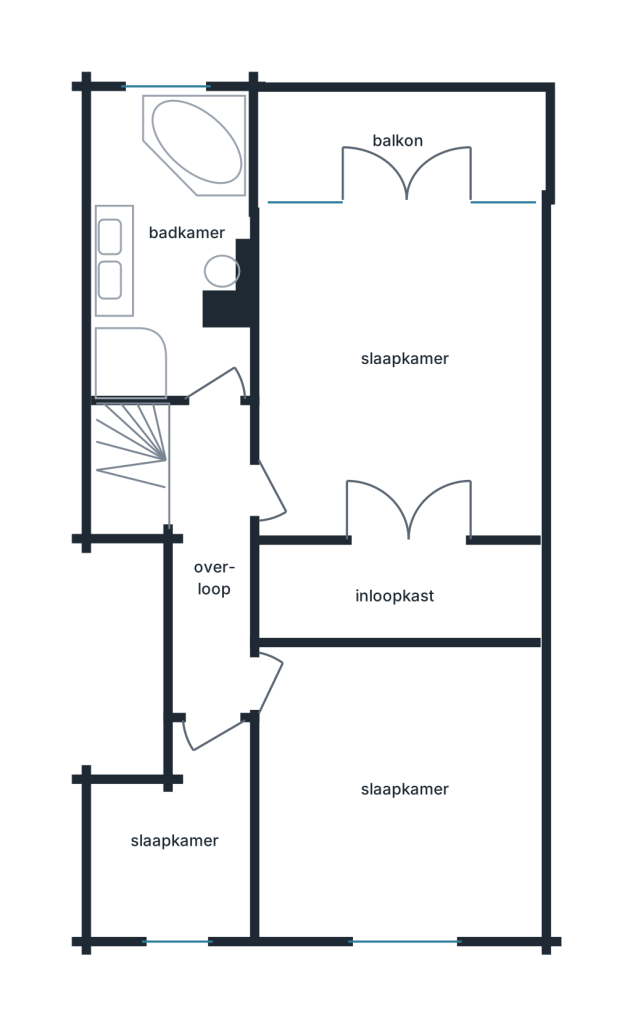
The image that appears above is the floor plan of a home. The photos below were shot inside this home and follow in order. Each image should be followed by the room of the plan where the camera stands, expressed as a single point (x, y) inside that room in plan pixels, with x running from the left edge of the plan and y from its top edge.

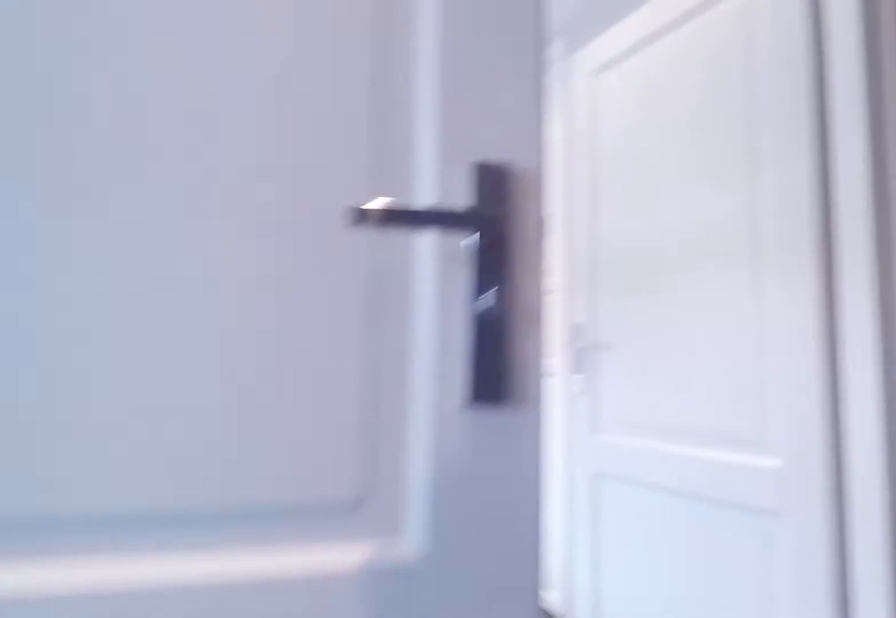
(212, 556)
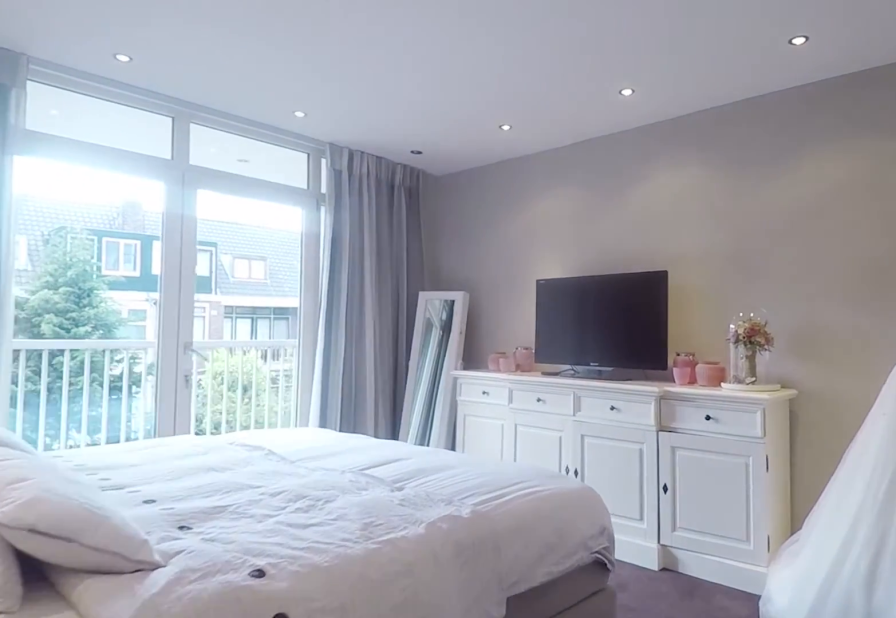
(399, 436)
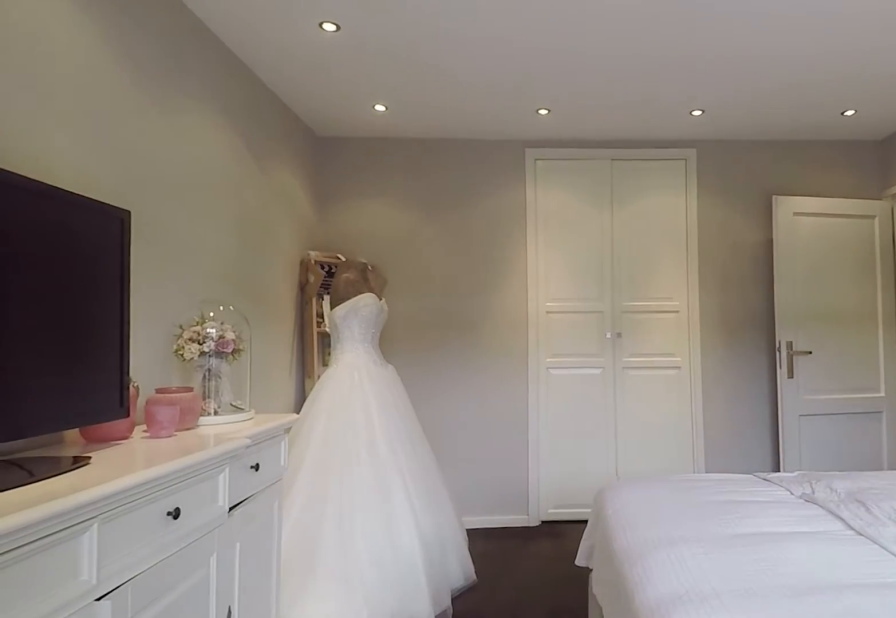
(399, 436)
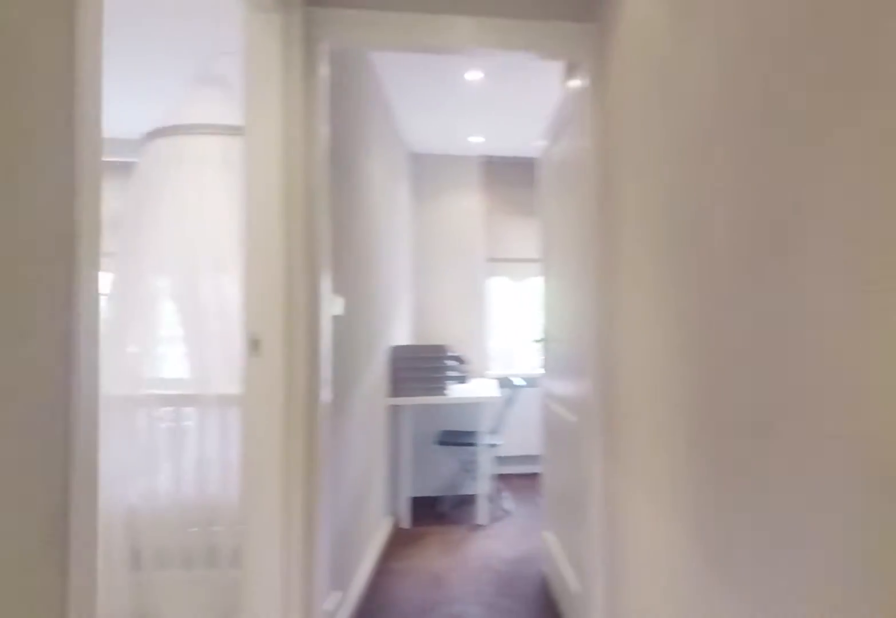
(212, 555)
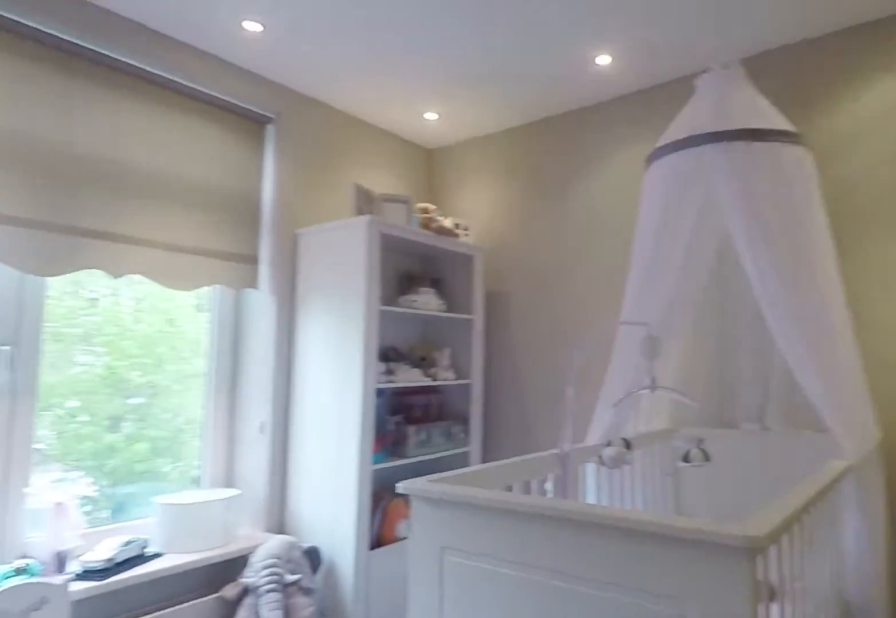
(319, 834)
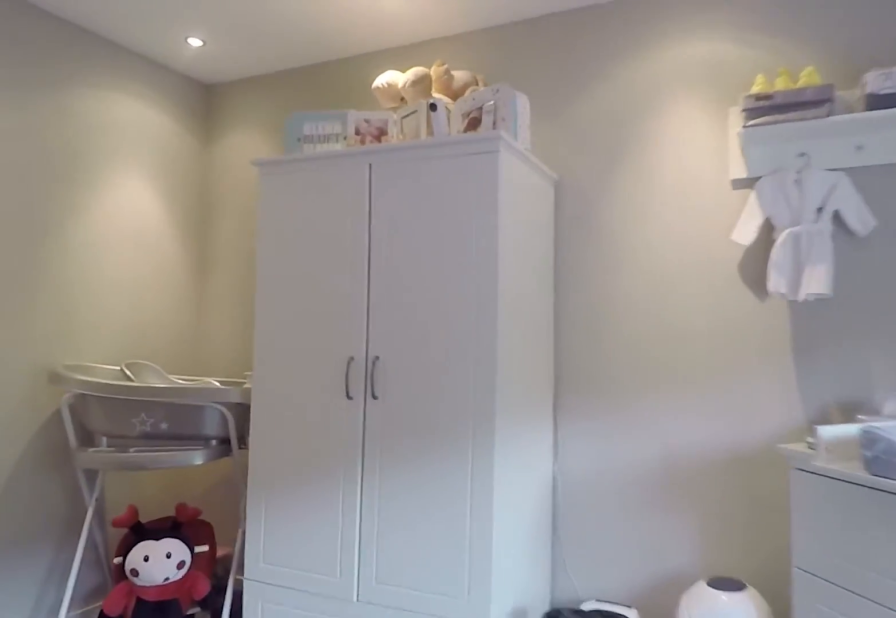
(319, 834)
